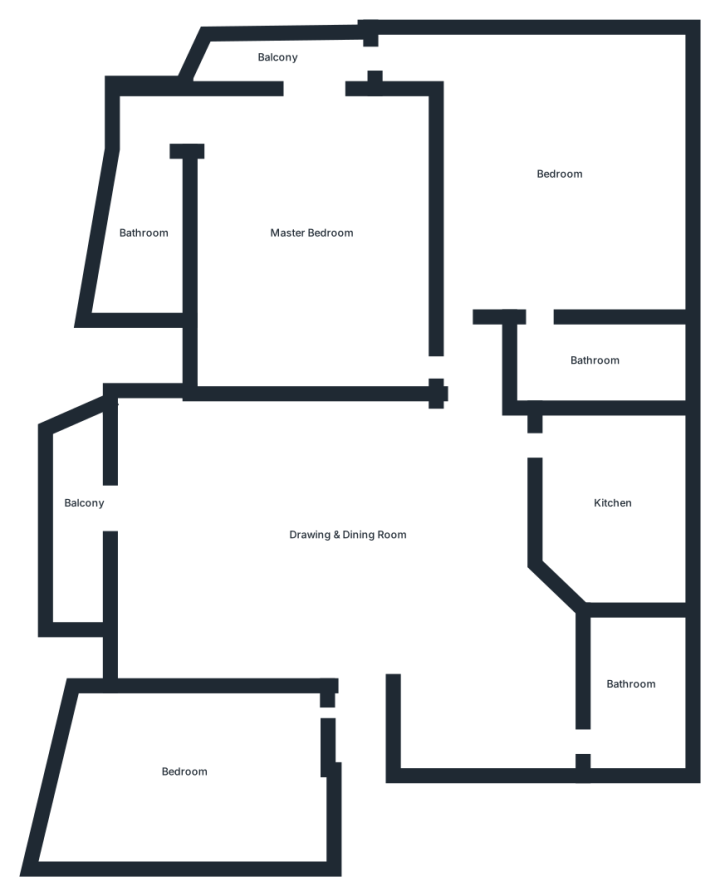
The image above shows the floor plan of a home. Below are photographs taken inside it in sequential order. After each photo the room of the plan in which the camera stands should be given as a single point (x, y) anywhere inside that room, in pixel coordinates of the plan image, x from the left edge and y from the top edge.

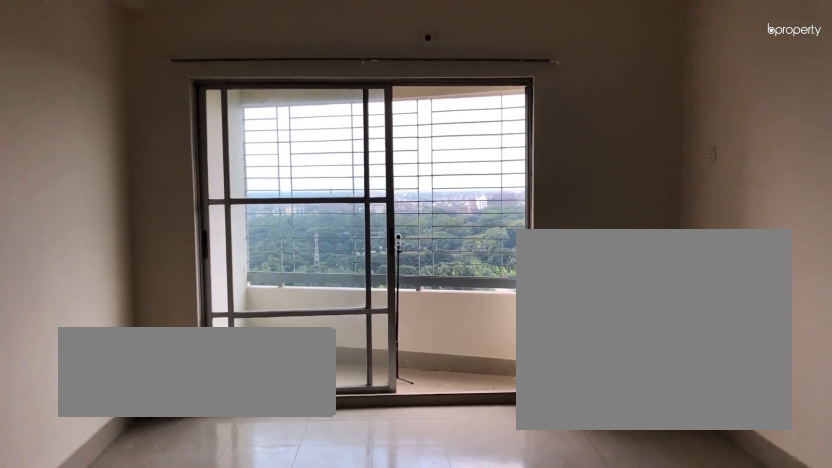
(347, 534)
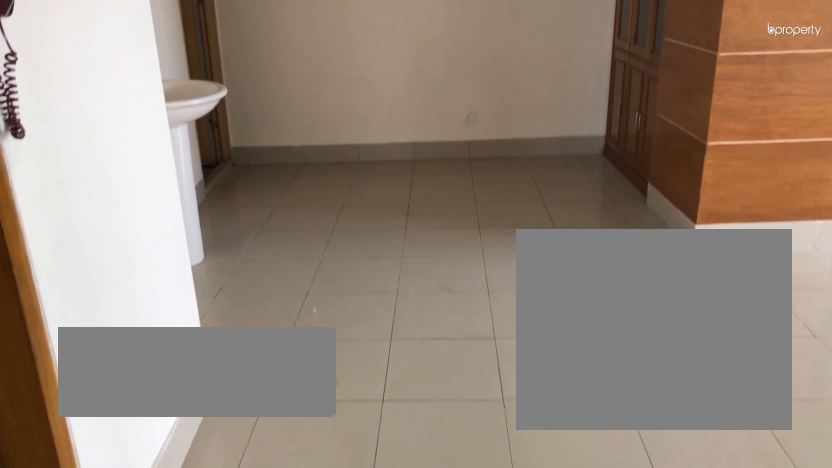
(346, 533)
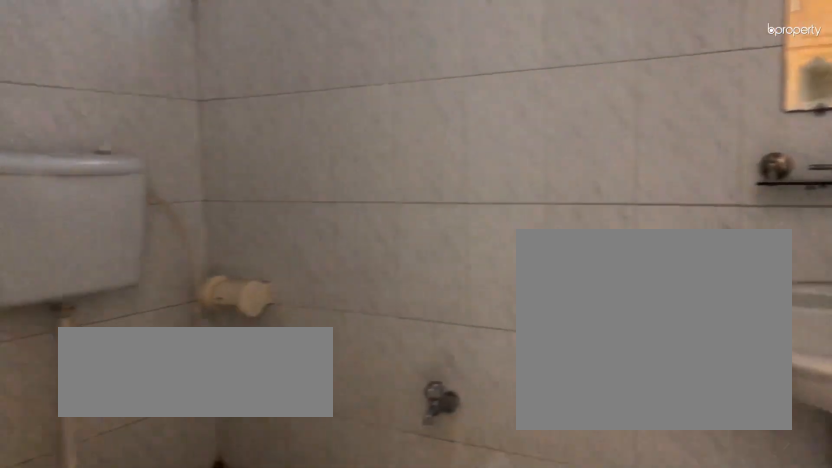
(628, 682)
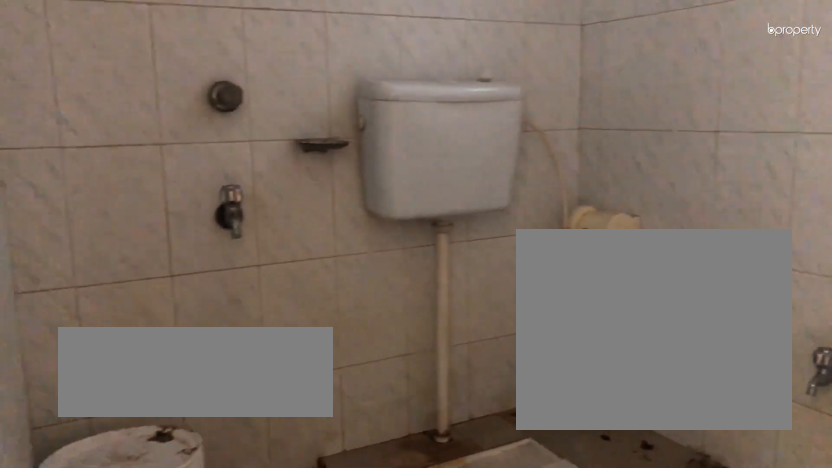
(628, 682)
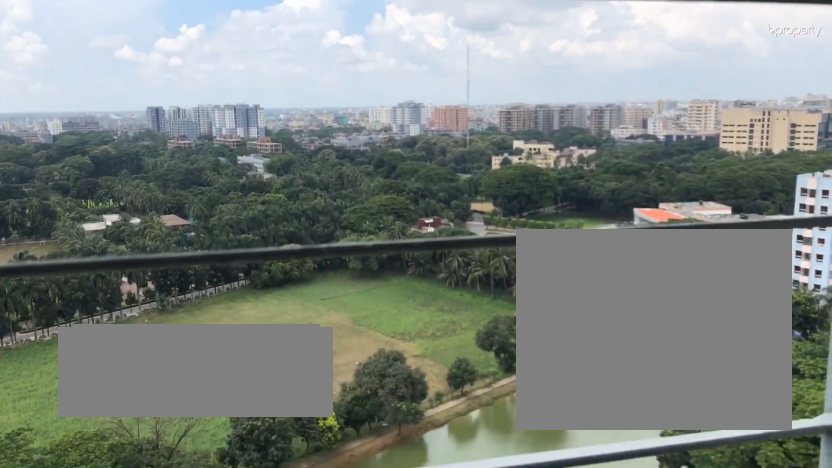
(81, 501)
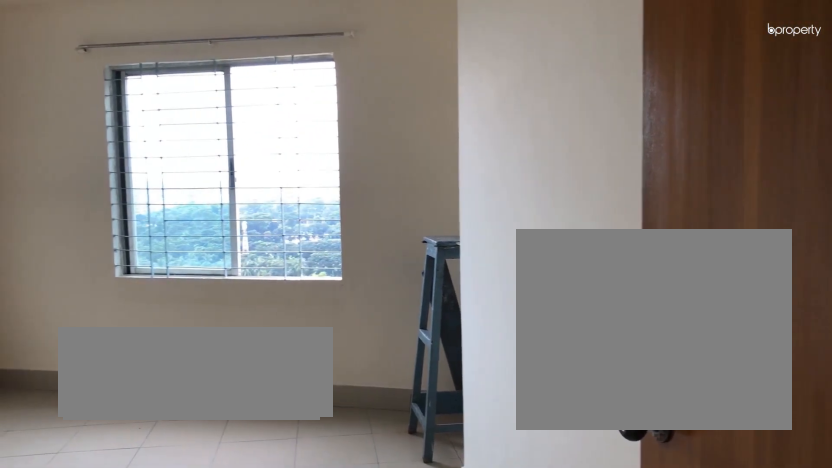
(184, 769)
